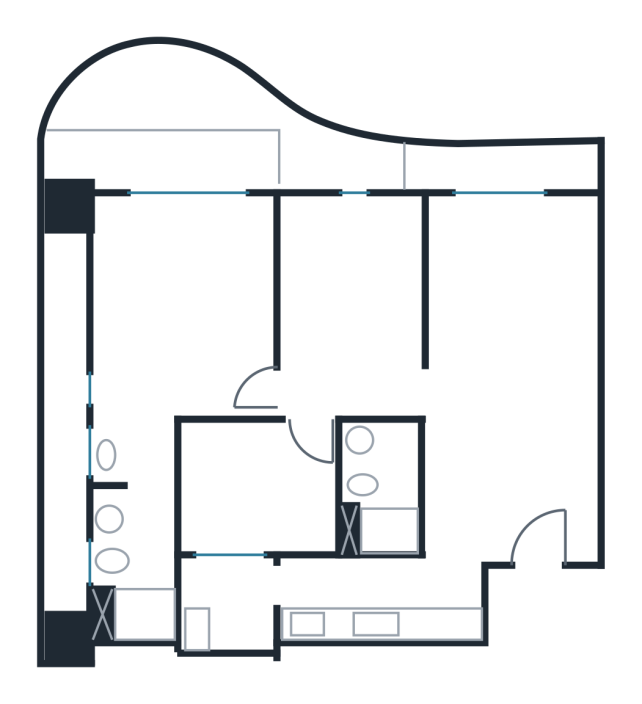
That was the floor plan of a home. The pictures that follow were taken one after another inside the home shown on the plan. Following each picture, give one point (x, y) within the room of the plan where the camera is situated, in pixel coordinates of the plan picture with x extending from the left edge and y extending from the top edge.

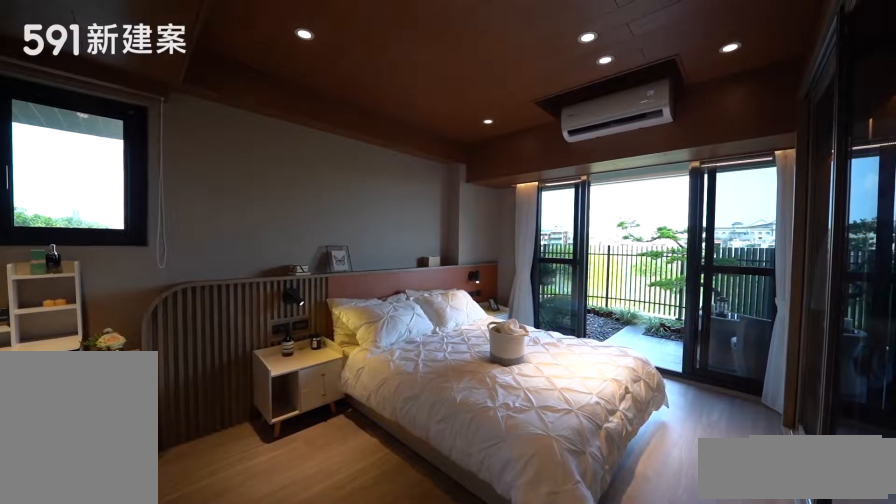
(175, 320)
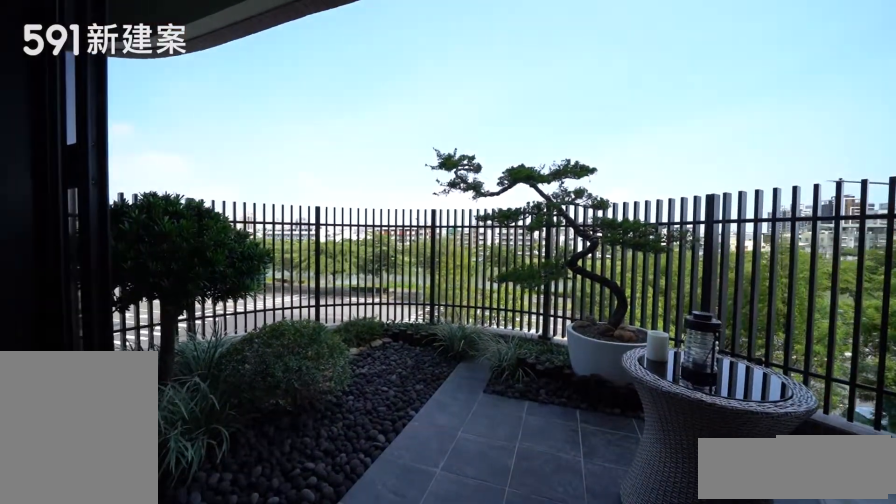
(201, 132)
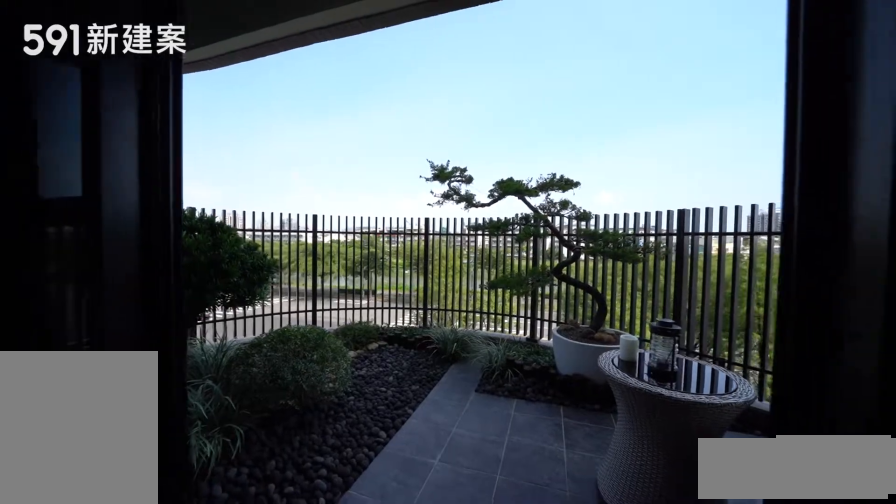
(201, 132)
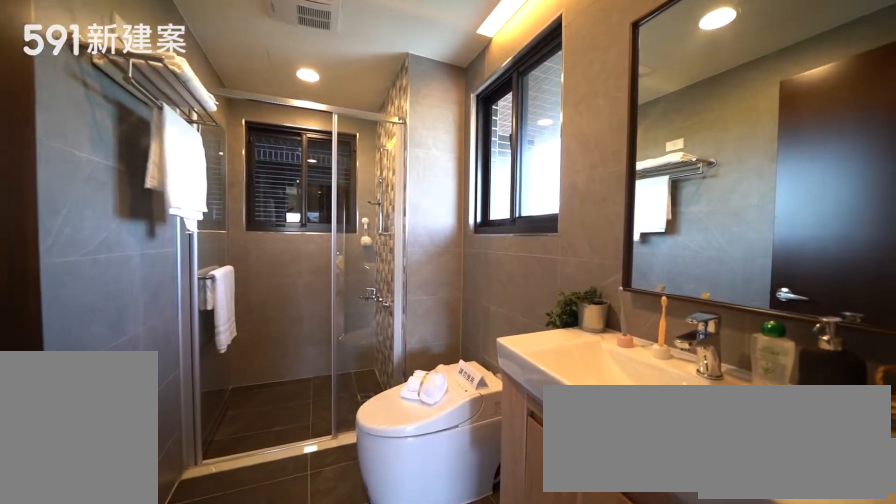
(130, 573)
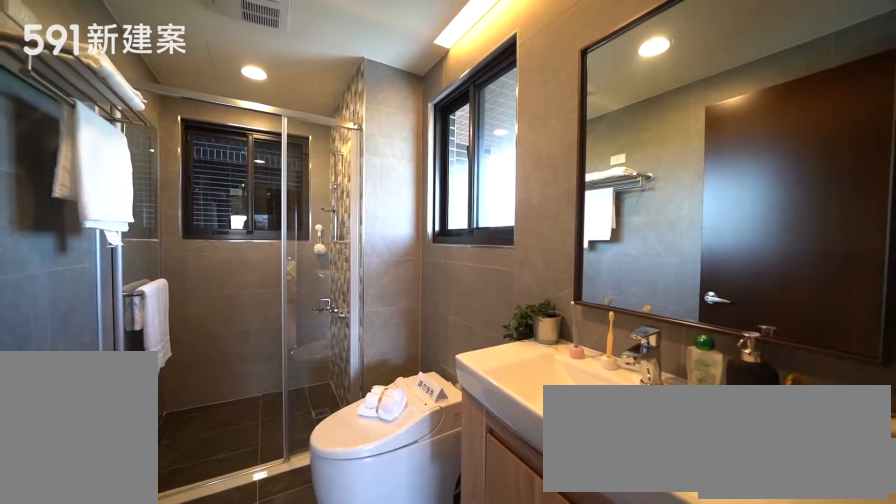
(130, 573)
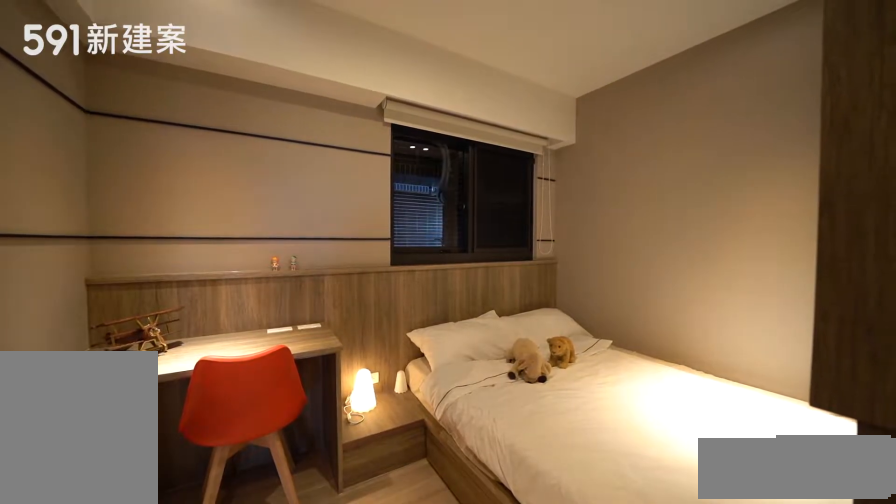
(251, 492)
